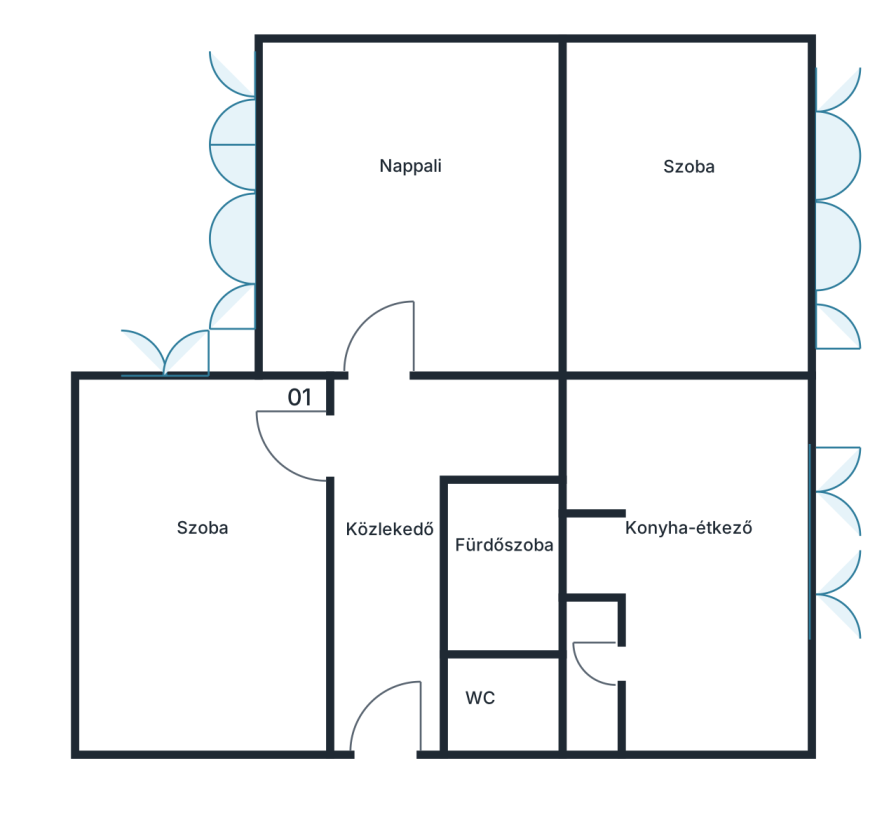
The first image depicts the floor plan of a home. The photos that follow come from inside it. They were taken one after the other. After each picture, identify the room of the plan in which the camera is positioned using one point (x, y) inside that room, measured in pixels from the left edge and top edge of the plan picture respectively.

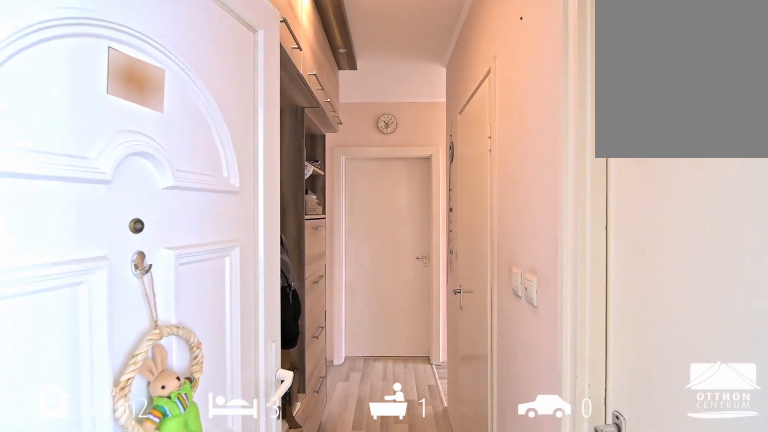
(392, 710)
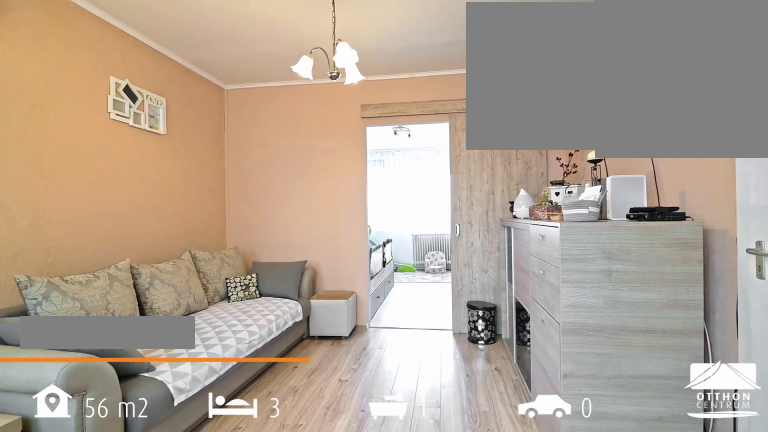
(413, 235)
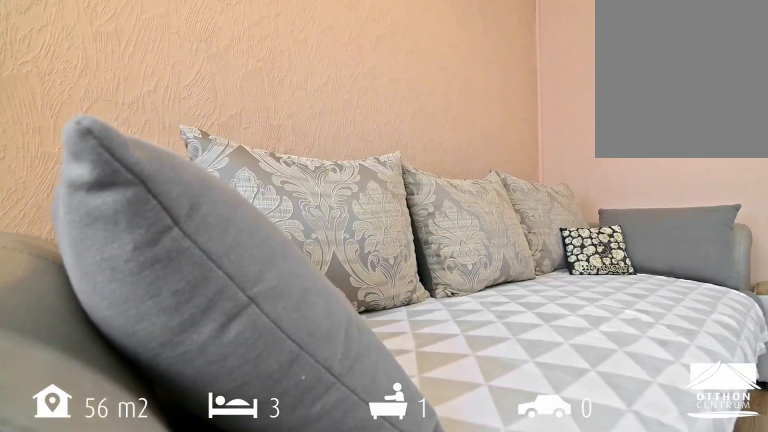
(413, 235)
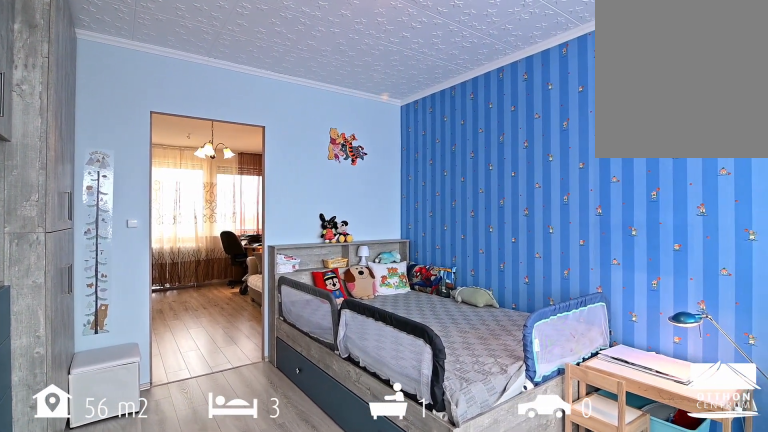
(702, 235)
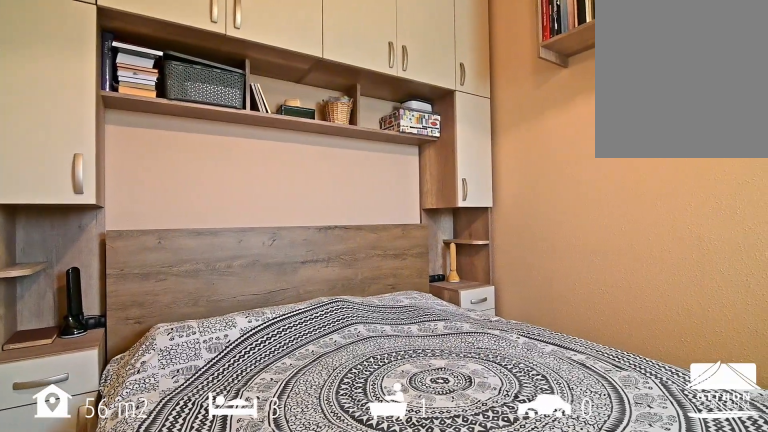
(206, 607)
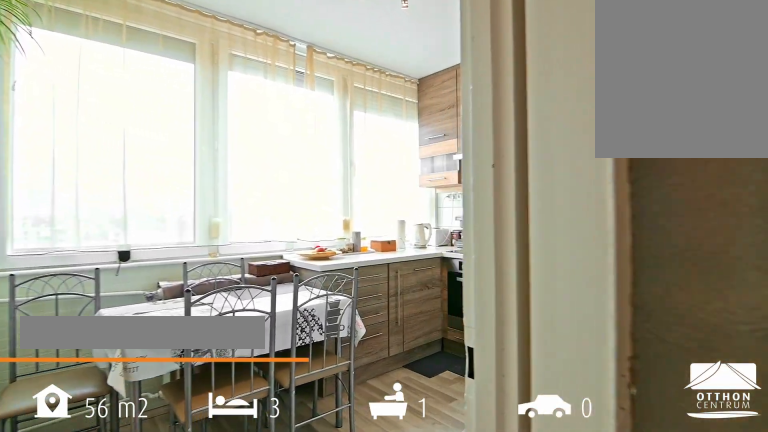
(702, 628)
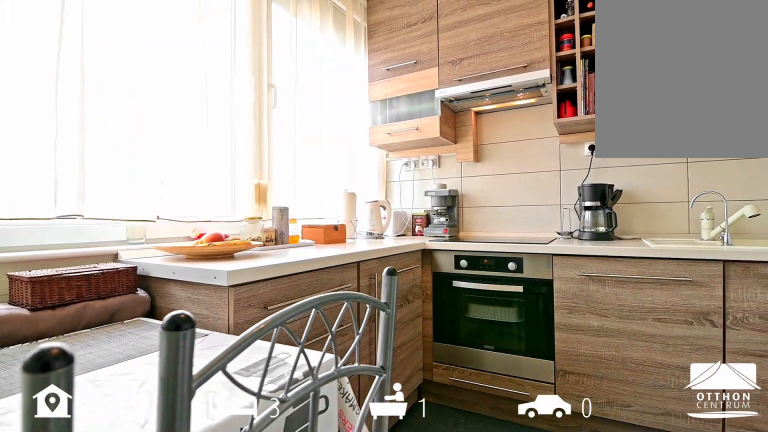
(702, 628)
